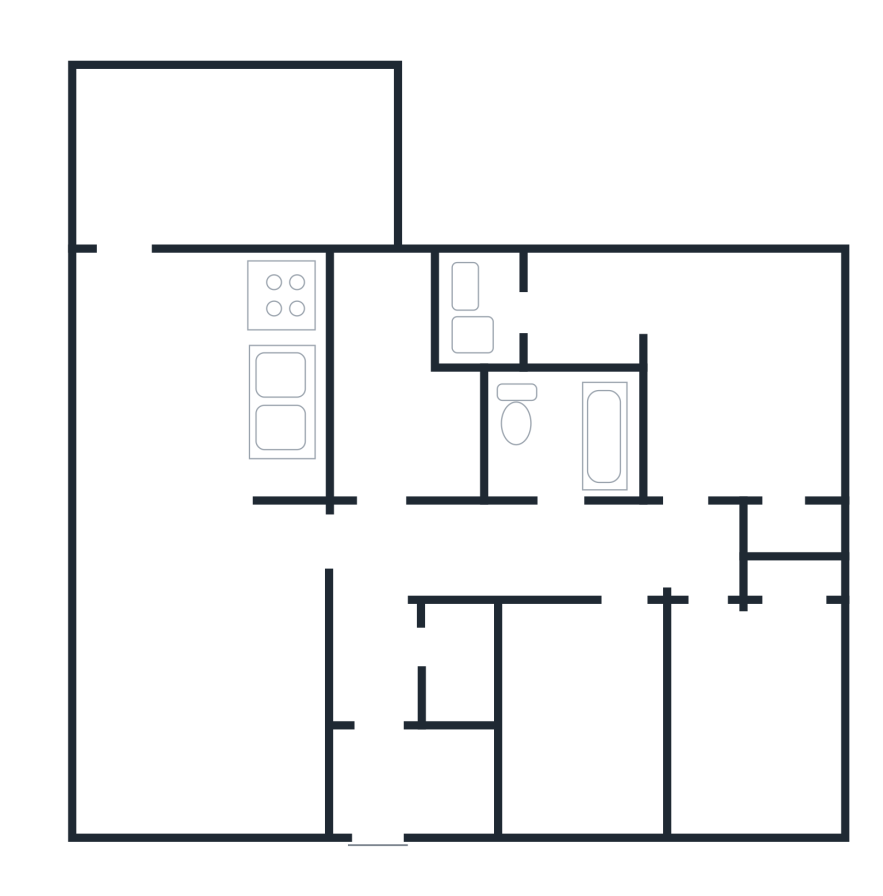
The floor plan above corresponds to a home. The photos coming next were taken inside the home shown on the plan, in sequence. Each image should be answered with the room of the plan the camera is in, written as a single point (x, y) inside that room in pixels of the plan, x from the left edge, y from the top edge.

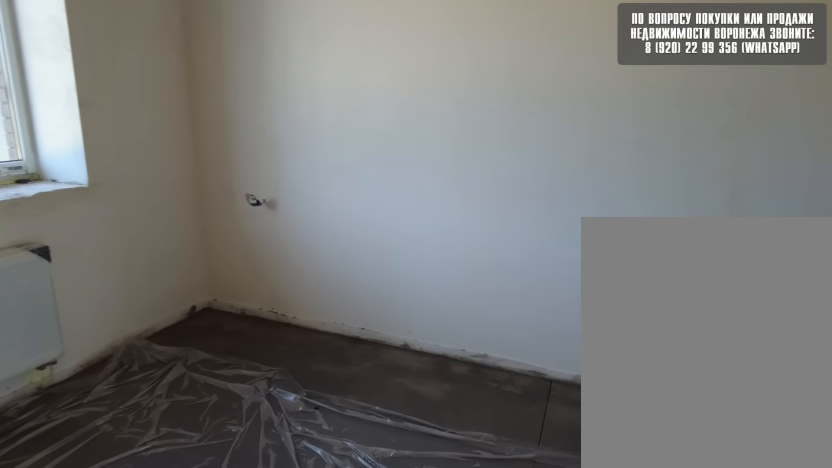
(728, 486)
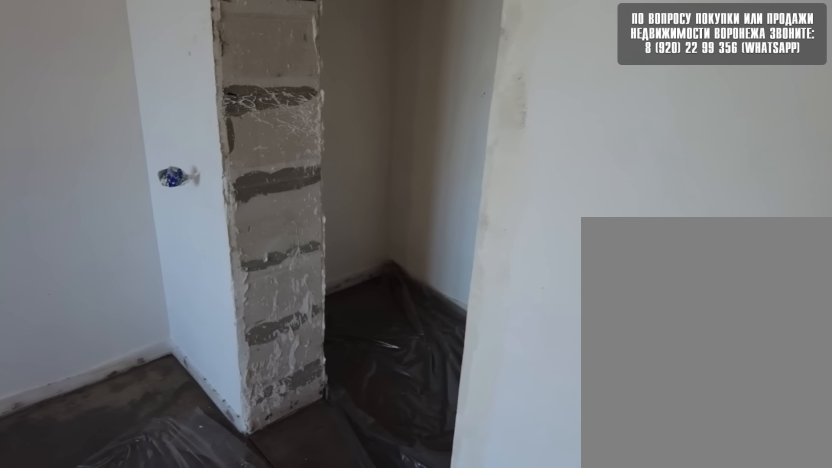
(727, 483)
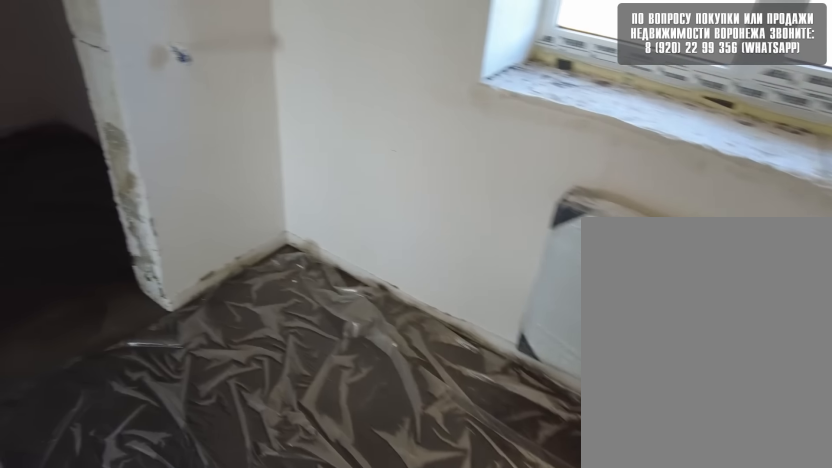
(721, 470)
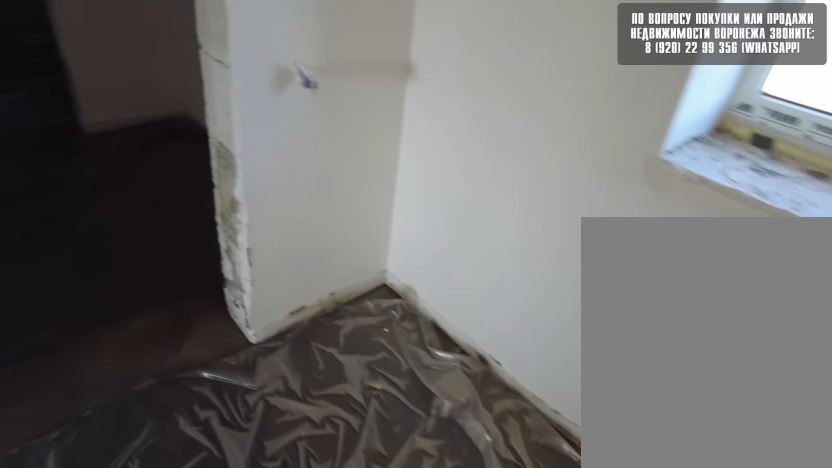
(710, 432)
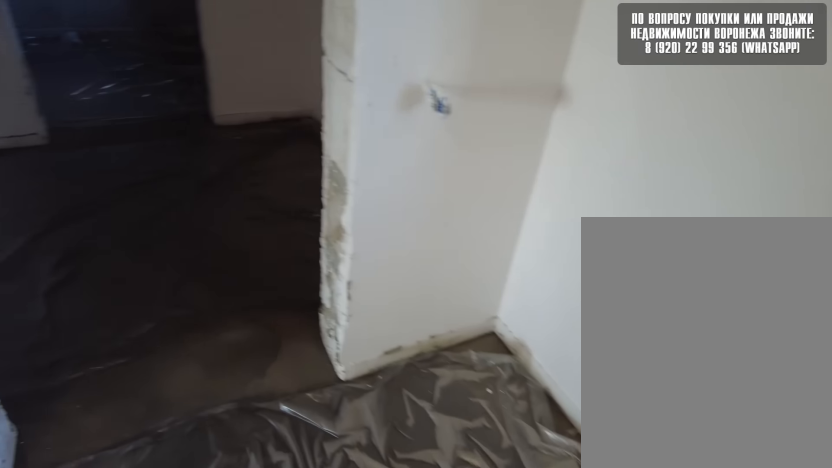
(691, 392)
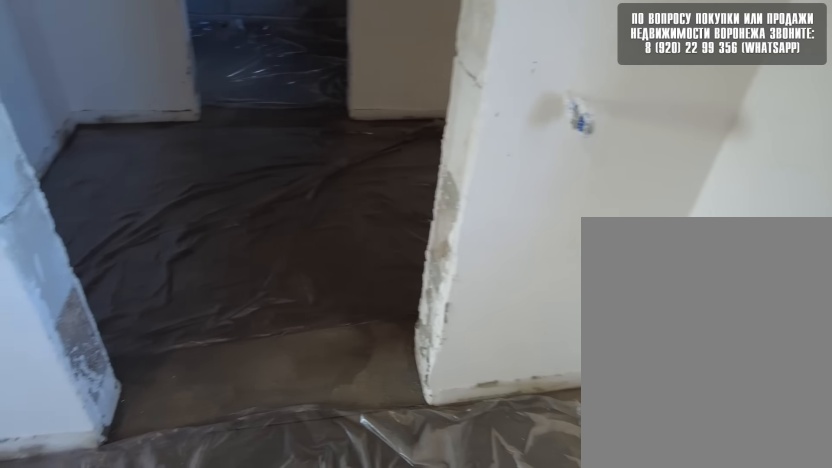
(679, 351)
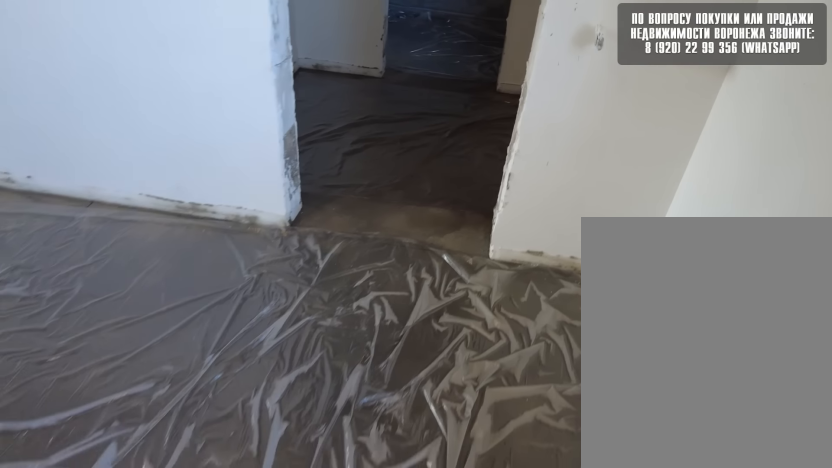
(668, 322)
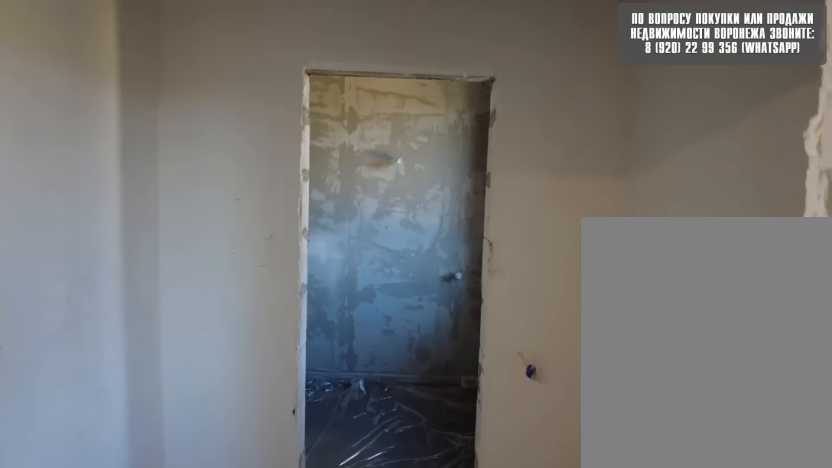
(667, 330)
